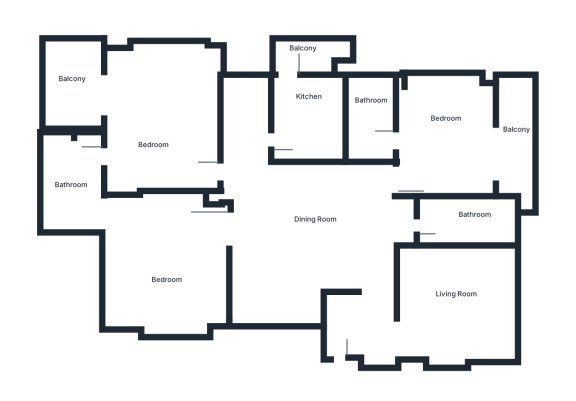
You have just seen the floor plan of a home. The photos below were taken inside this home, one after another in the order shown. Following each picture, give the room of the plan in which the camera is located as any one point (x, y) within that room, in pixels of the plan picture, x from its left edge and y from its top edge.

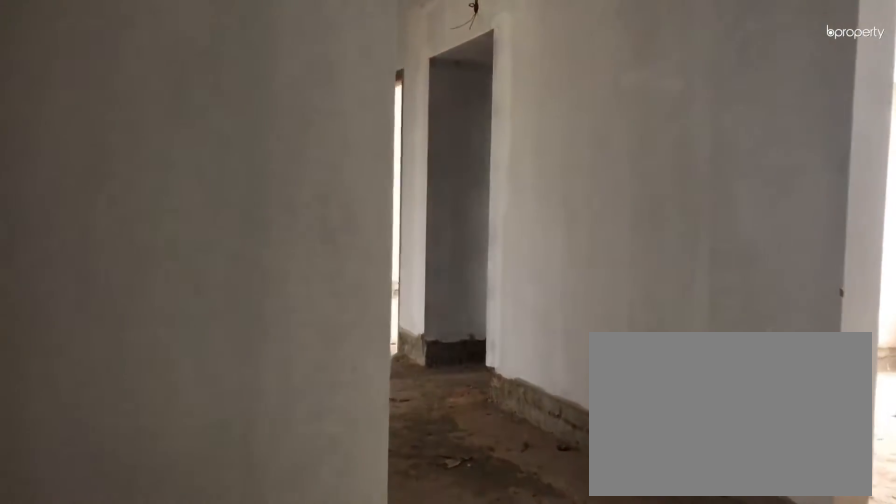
(359, 321)
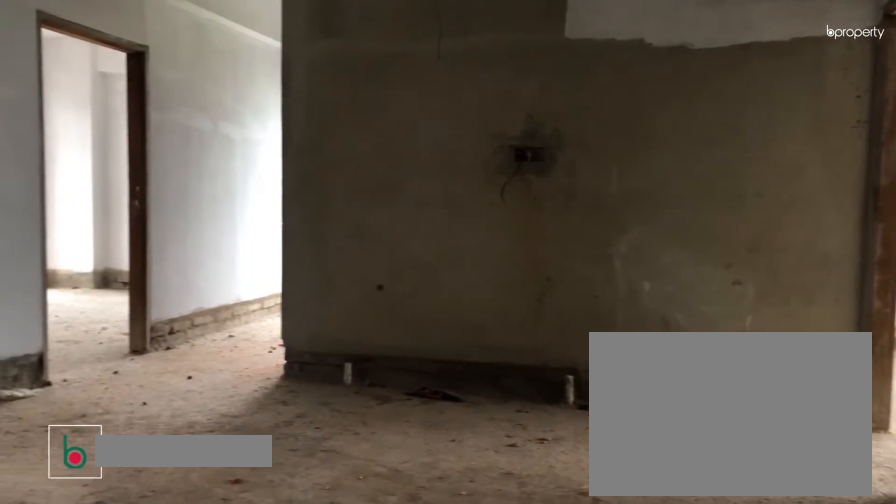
(314, 238)
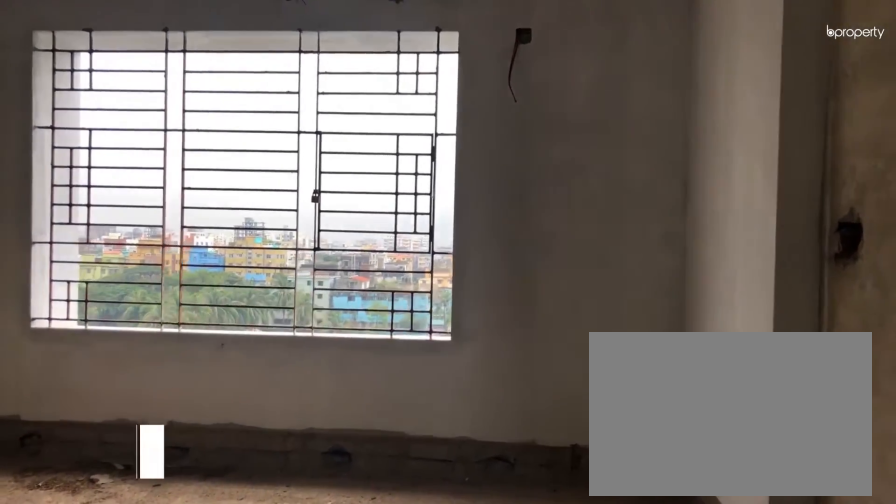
(455, 297)
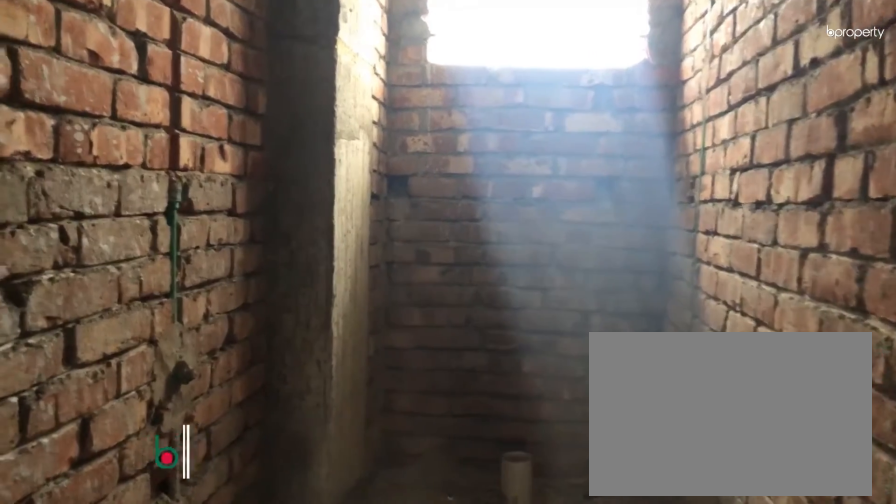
(475, 223)
